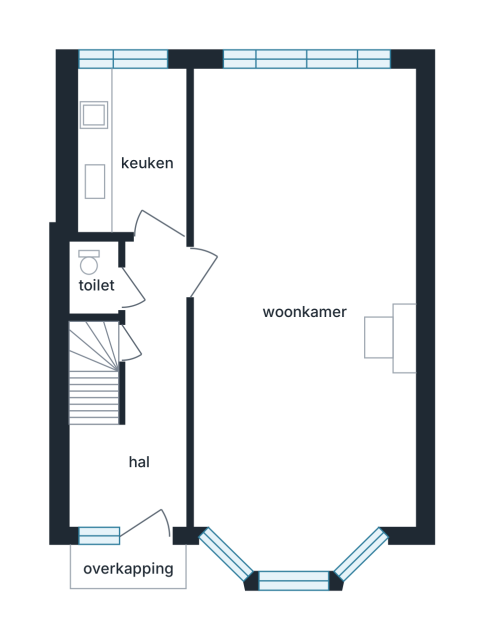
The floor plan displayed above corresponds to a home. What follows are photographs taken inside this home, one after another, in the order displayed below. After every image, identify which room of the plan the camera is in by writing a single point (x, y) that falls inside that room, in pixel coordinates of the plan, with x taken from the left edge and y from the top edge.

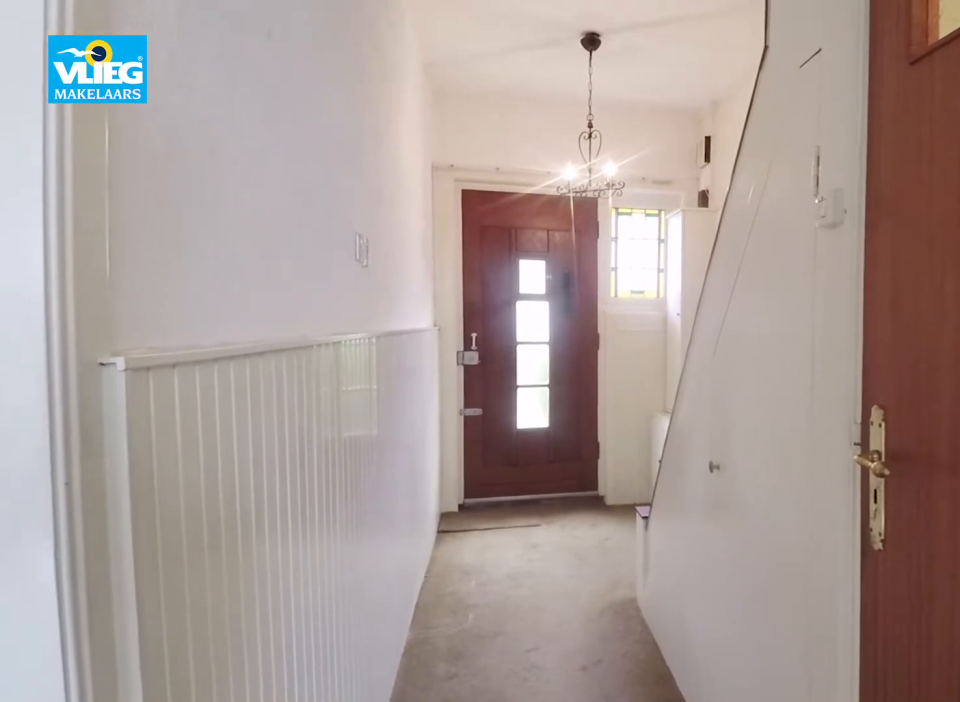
(141, 405)
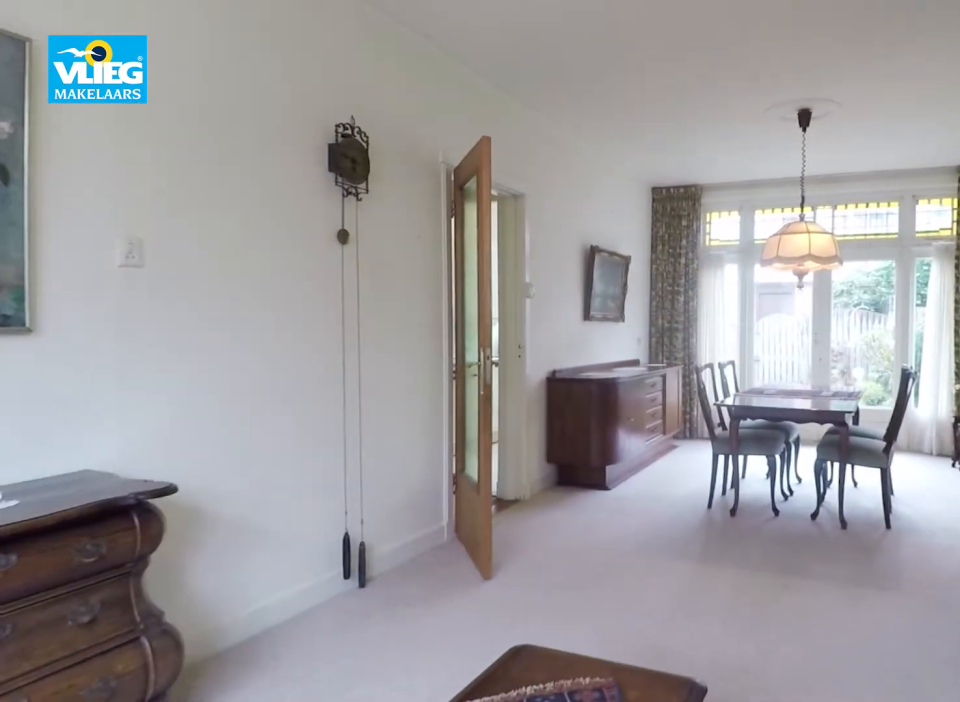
(297, 114)
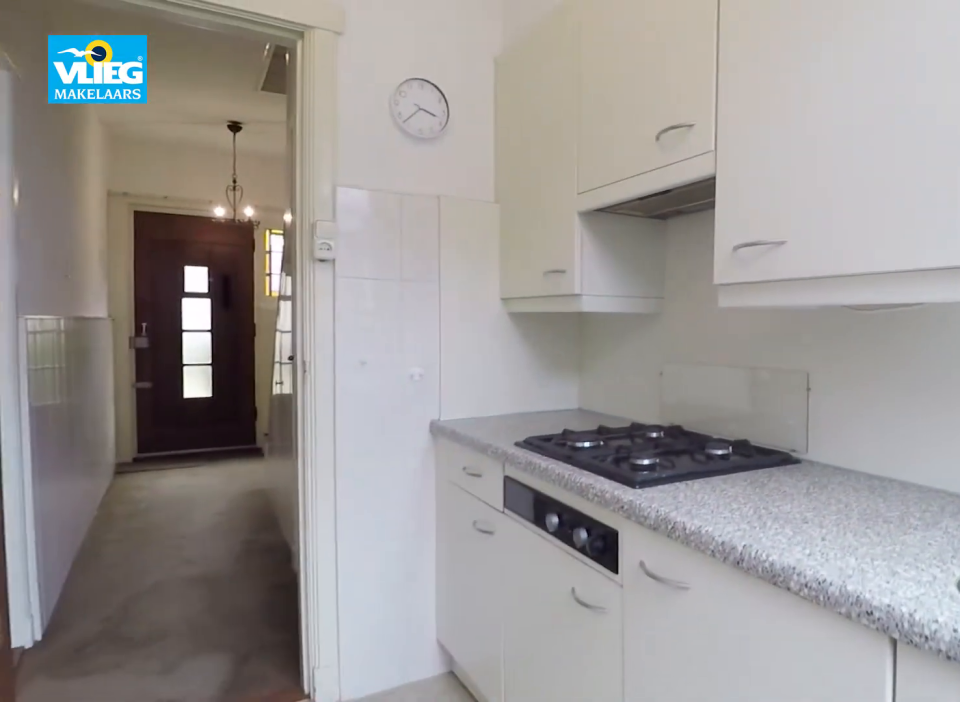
(132, 149)
